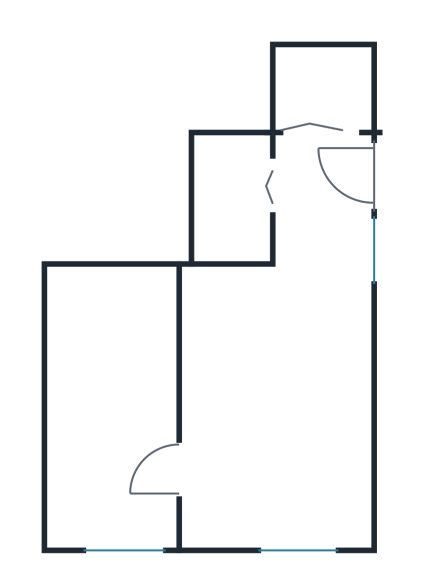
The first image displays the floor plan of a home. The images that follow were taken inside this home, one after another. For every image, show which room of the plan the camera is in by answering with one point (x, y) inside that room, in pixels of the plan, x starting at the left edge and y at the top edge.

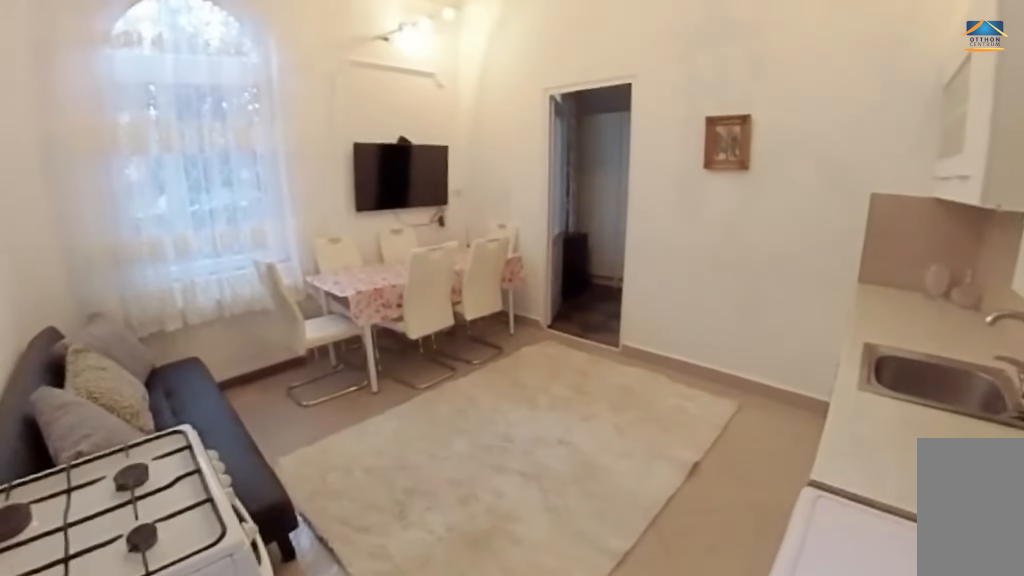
(278, 380)
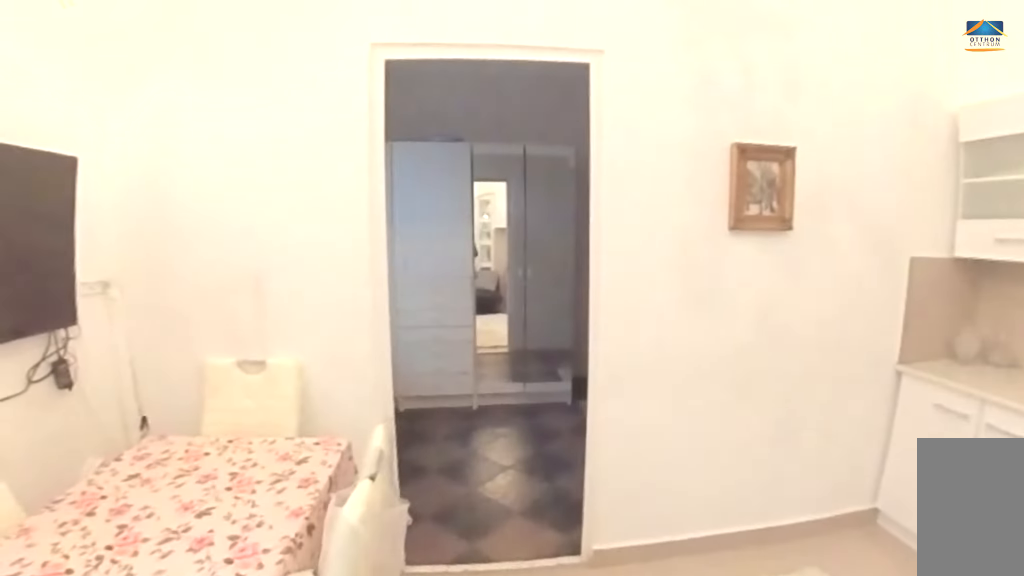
(278, 380)
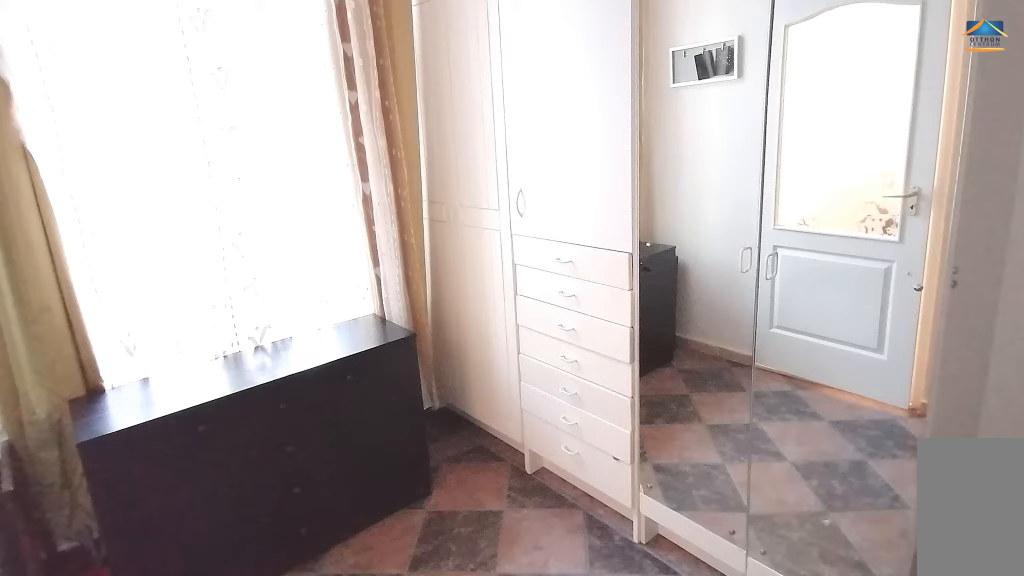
(113, 406)
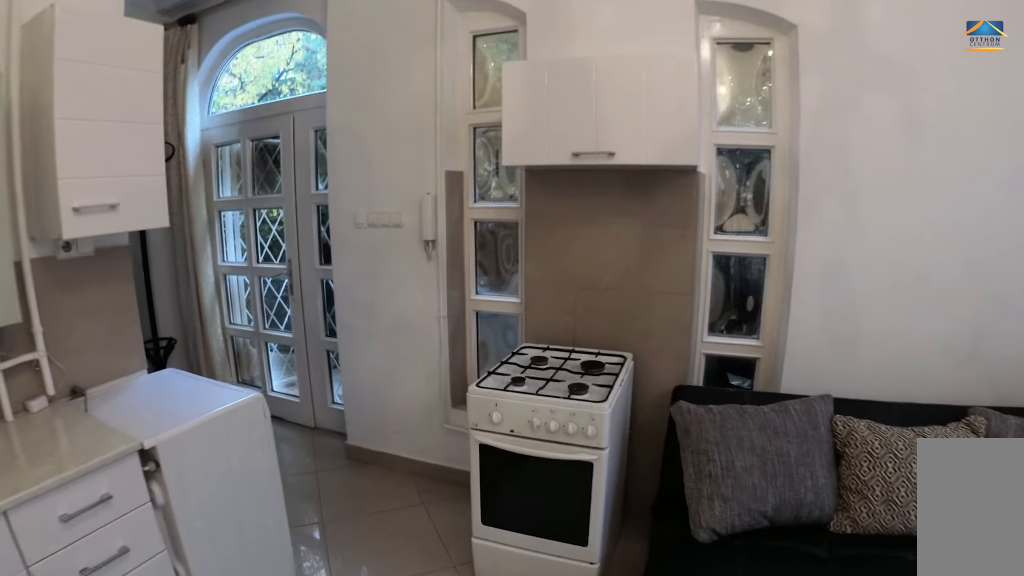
(278, 380)
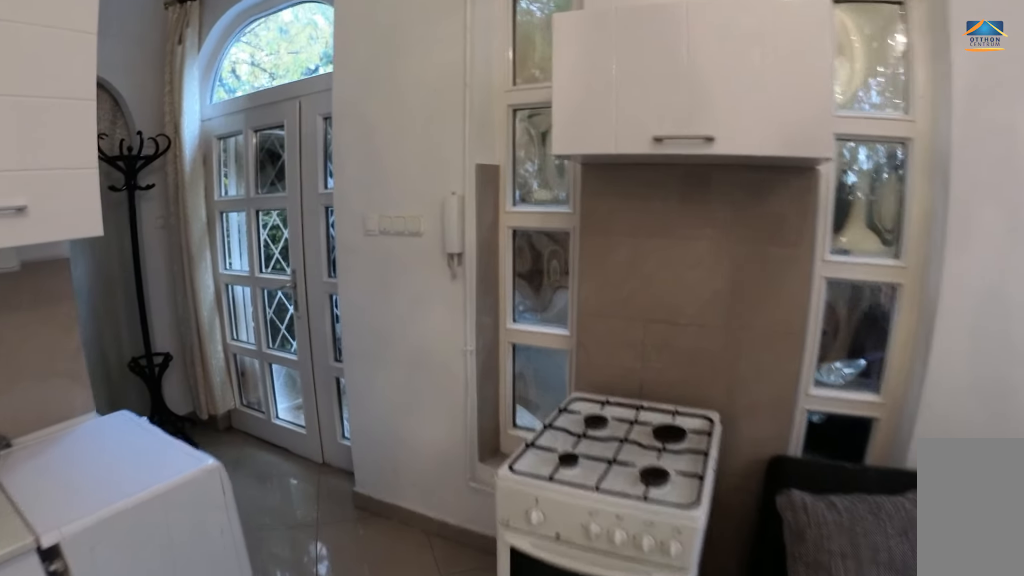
(325, 227)
